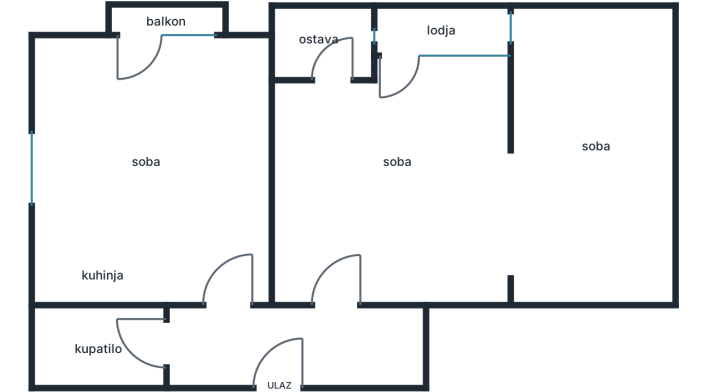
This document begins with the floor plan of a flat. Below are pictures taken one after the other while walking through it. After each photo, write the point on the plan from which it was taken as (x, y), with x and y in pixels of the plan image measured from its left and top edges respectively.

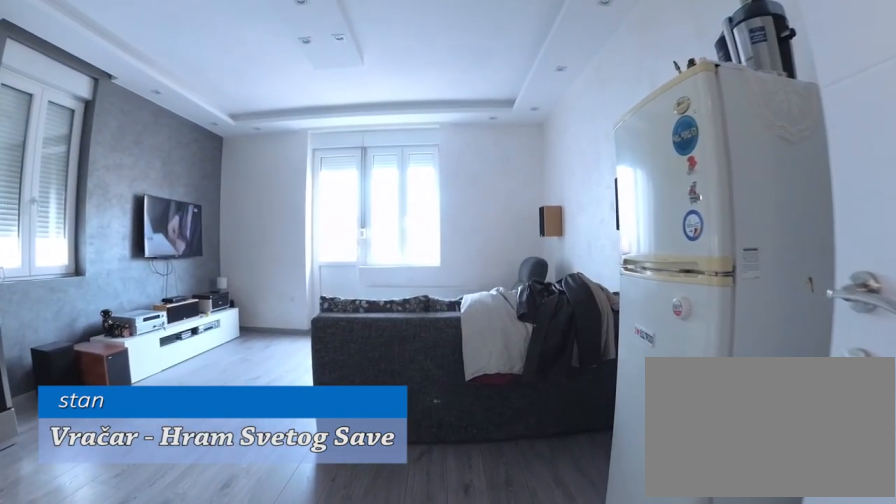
(235, 290)
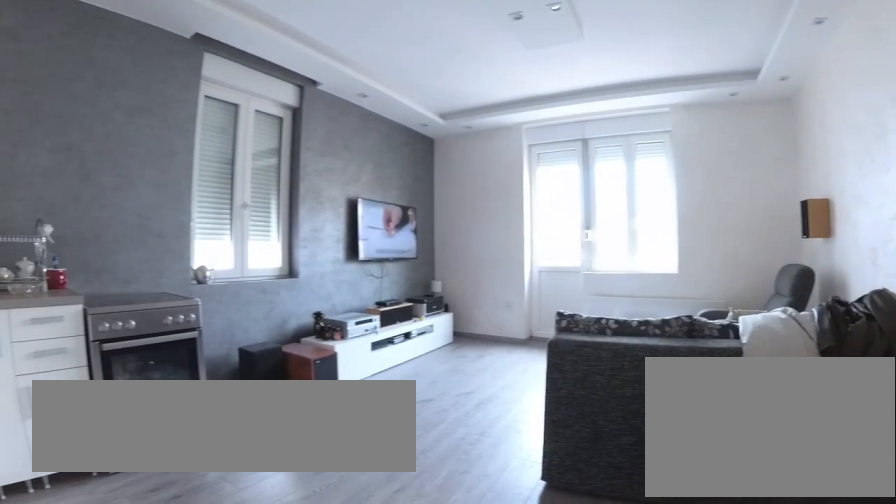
(240, 271)
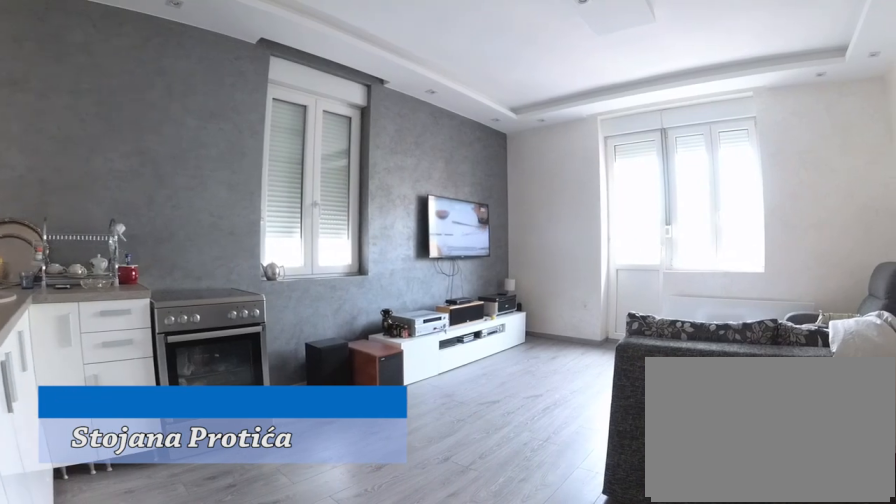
(246, 267)
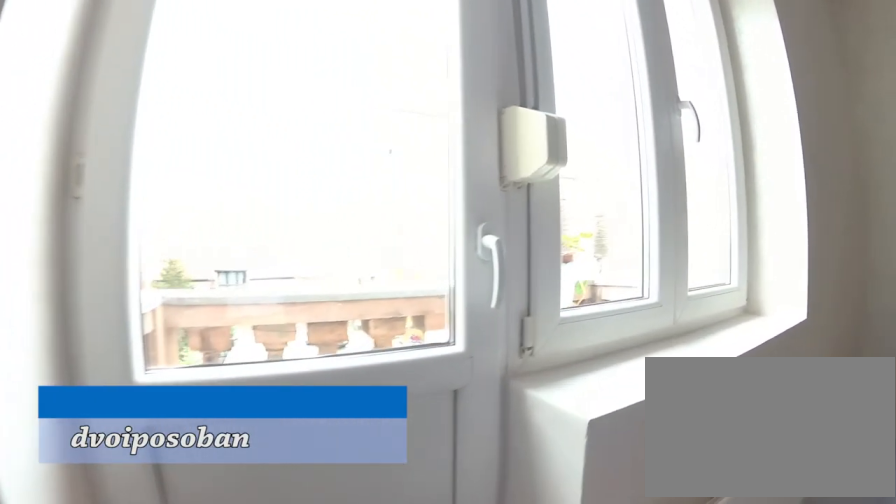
(123, 102)
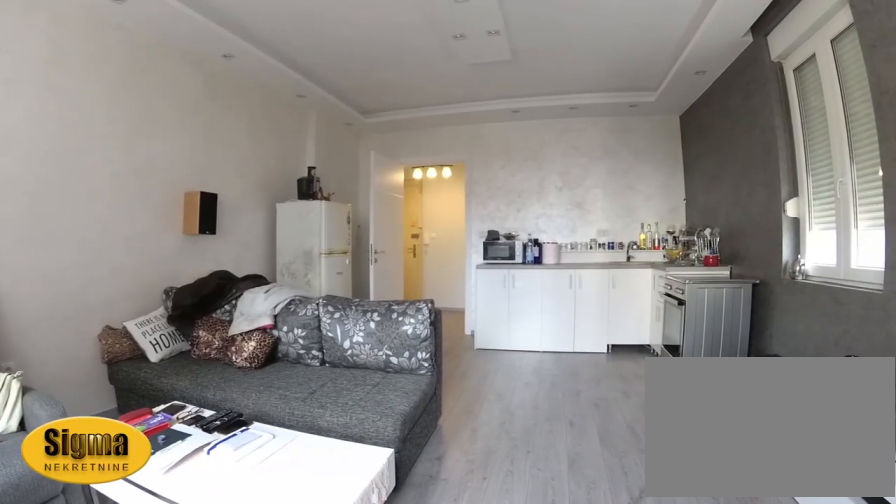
(173, 56)
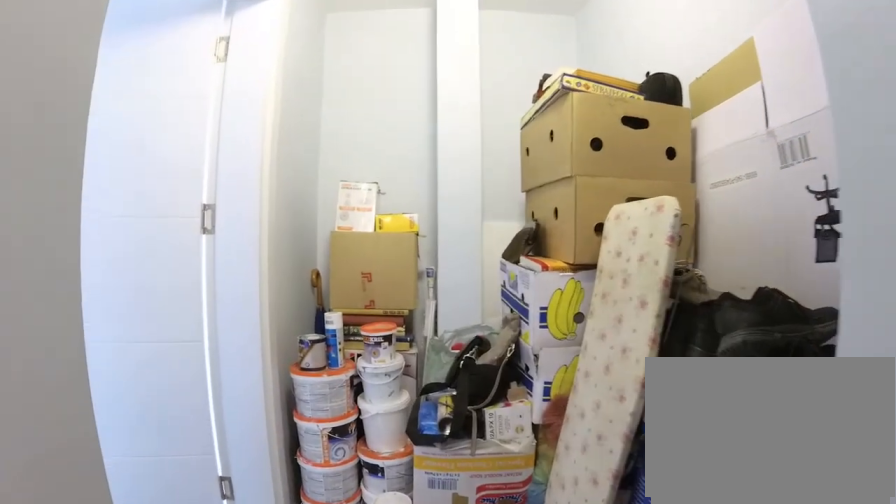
(285, 348)
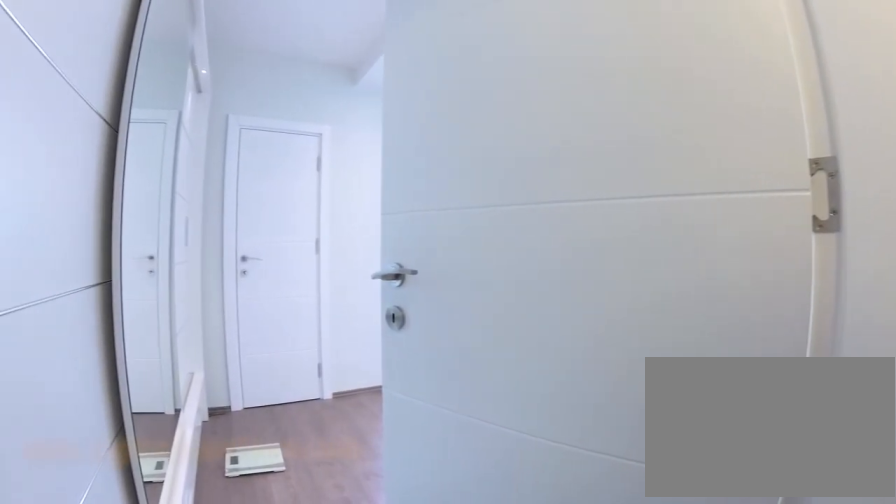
(333, 342)
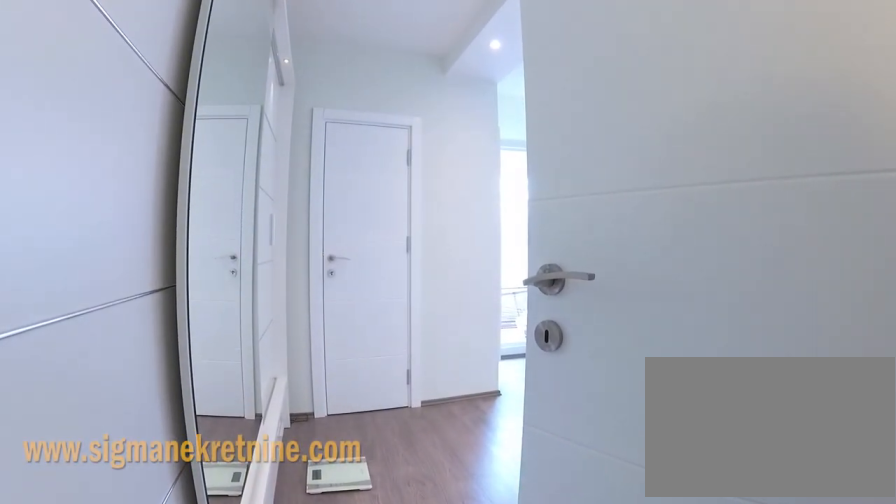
(342, 328)
